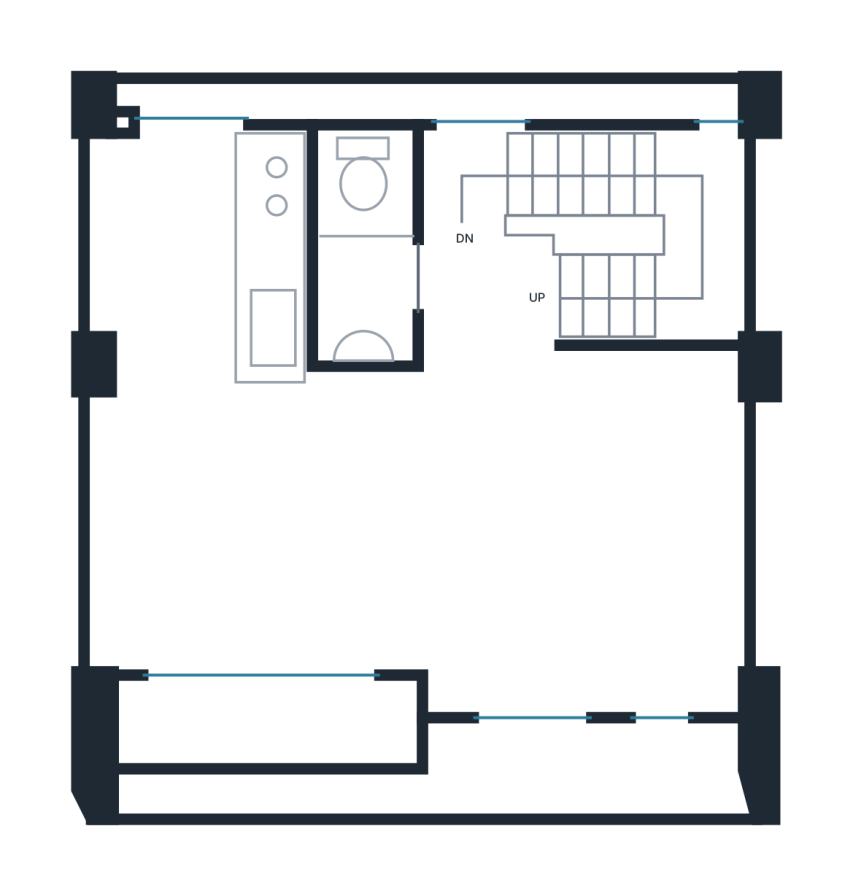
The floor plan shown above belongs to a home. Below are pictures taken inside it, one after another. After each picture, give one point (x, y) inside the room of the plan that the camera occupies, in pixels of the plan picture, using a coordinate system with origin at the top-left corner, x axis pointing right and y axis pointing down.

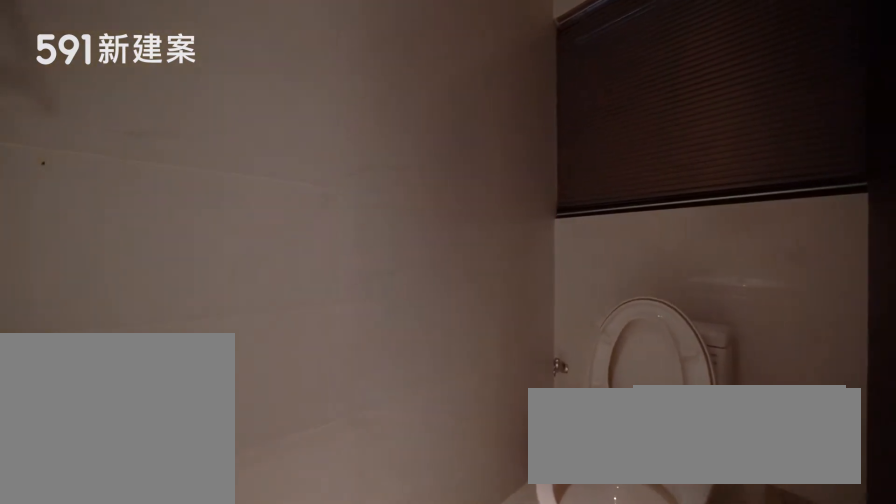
(363, 238)
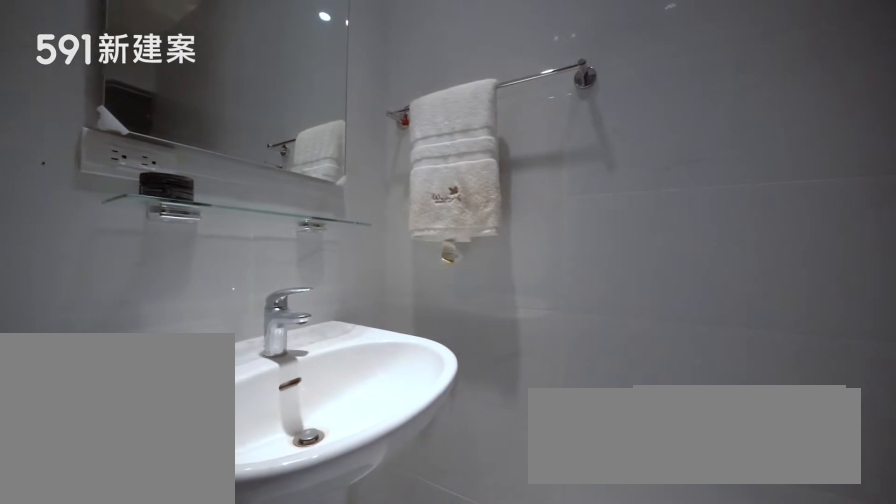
(363, 238)
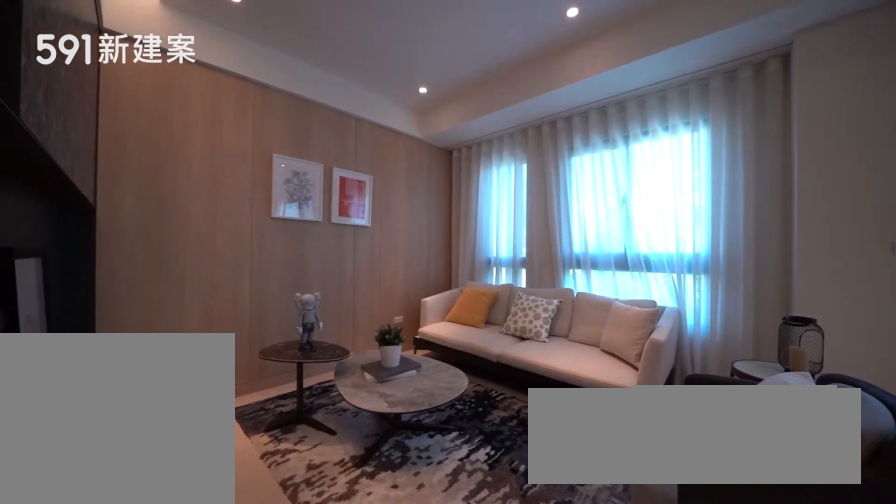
(591, 536)
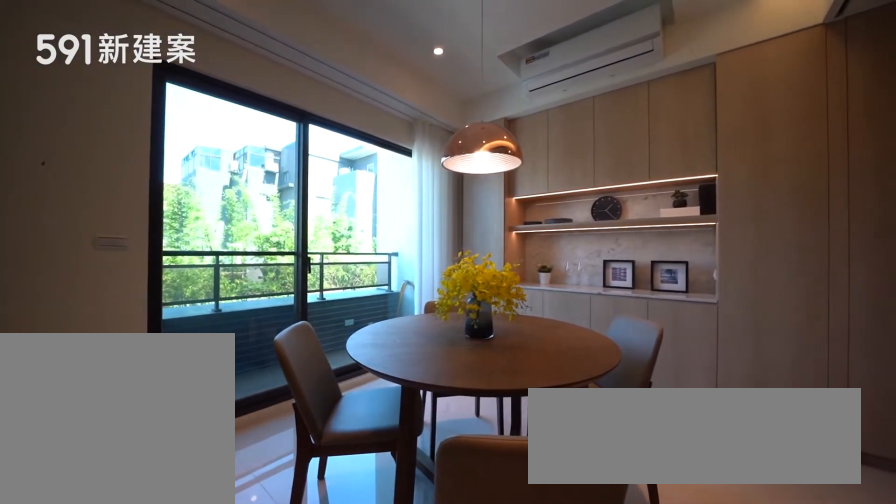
(234, 530)
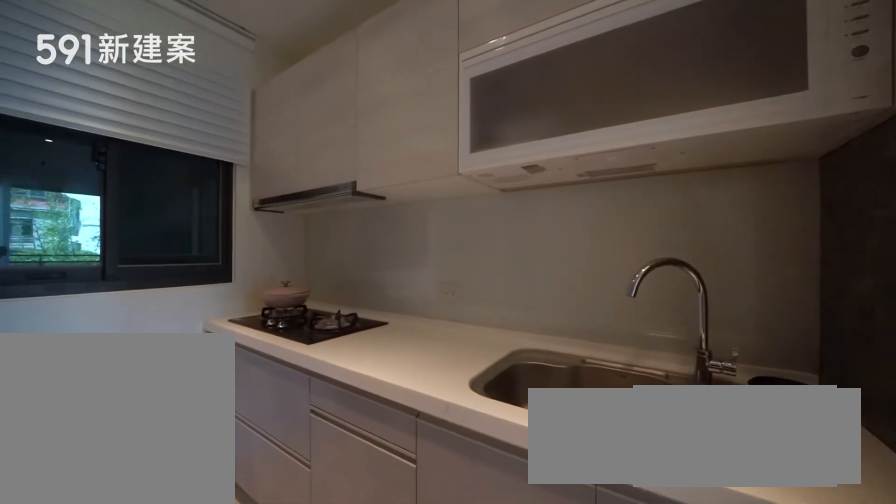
(203, 254)
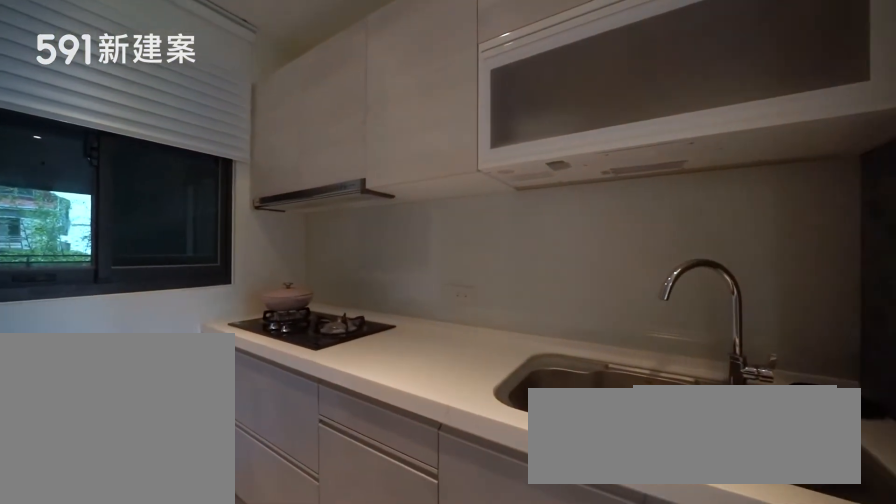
(203, 254)
